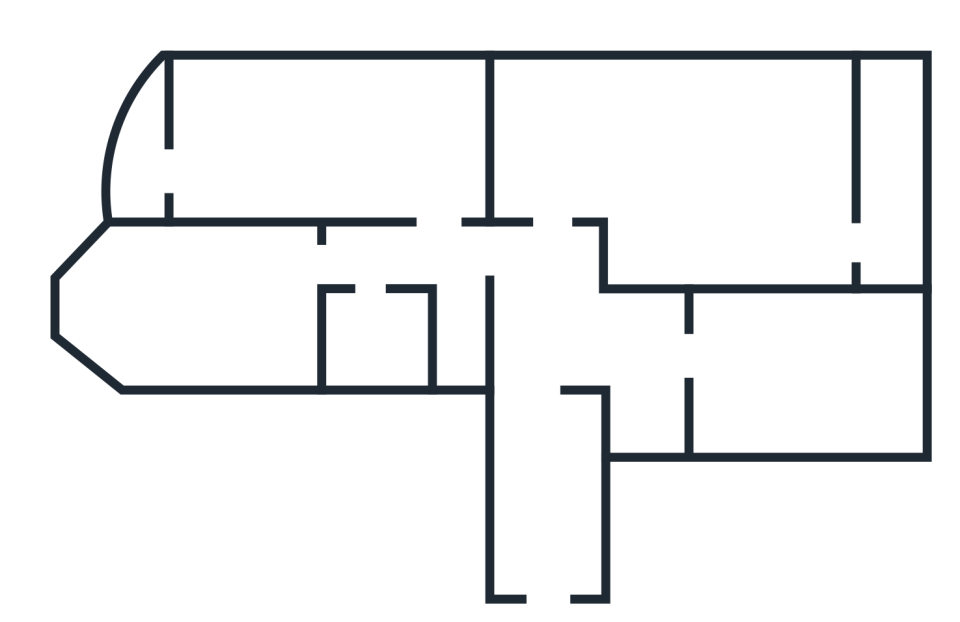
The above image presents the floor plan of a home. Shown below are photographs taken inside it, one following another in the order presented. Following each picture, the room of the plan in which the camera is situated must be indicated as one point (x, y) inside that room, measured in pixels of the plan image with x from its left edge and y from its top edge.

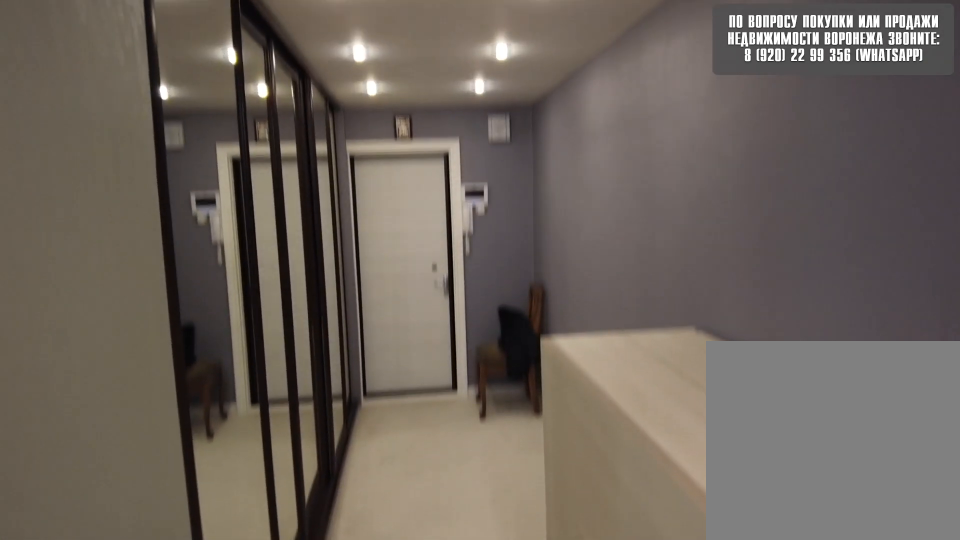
(554, 570)
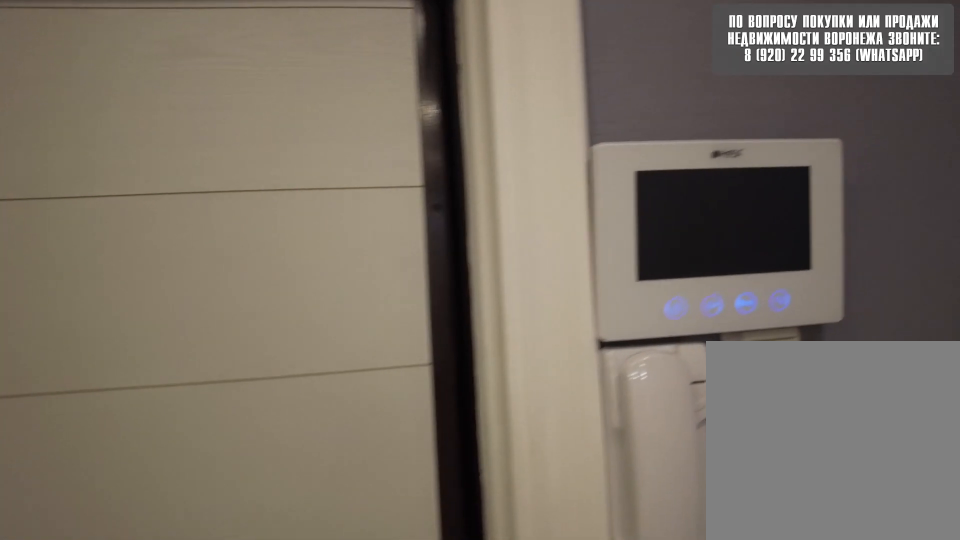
(554, 570)
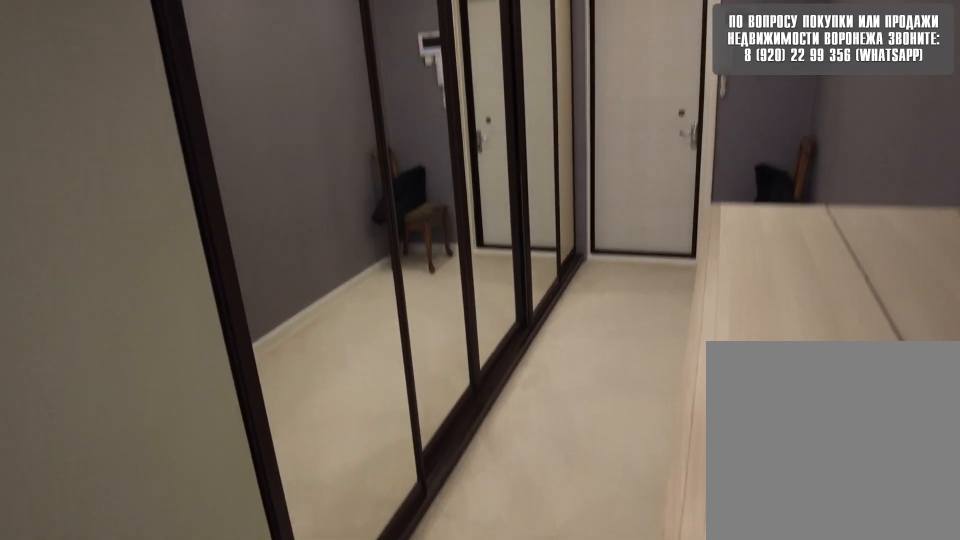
(553, 351)
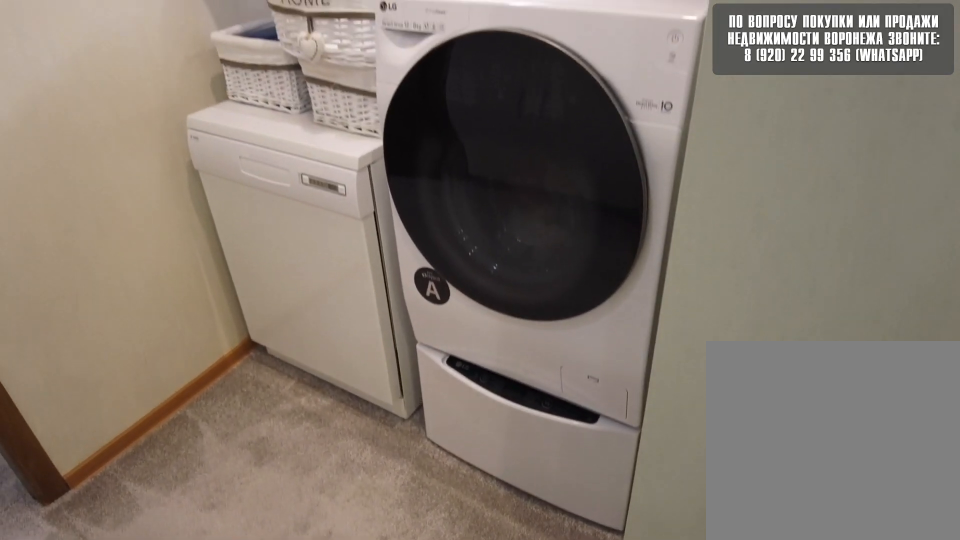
(656, 359)
